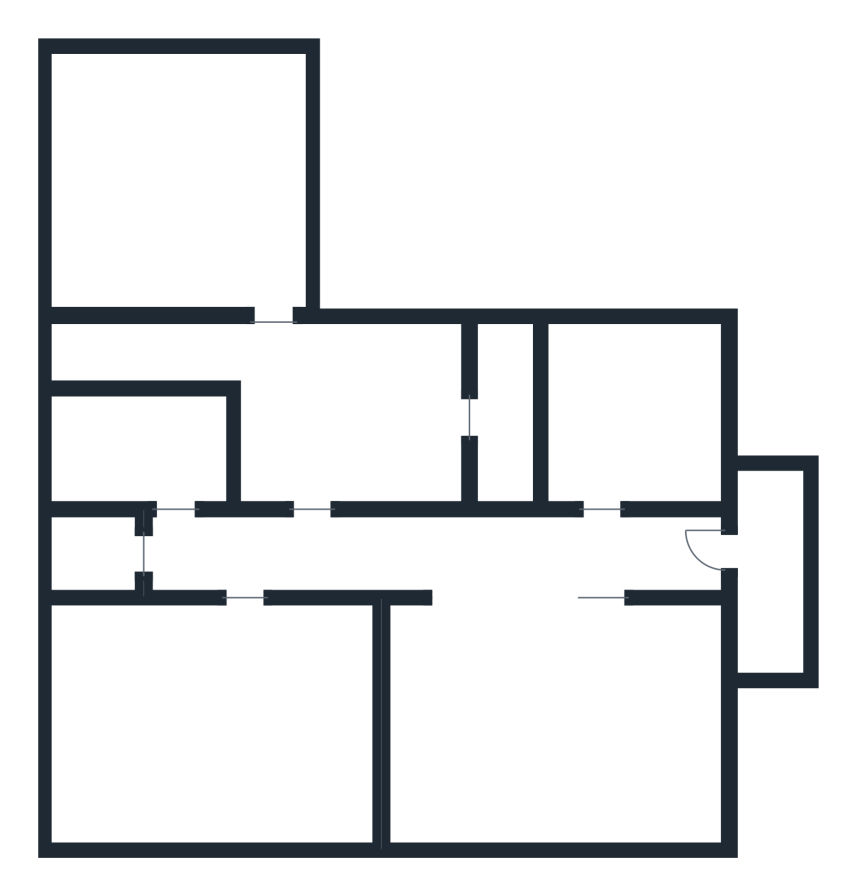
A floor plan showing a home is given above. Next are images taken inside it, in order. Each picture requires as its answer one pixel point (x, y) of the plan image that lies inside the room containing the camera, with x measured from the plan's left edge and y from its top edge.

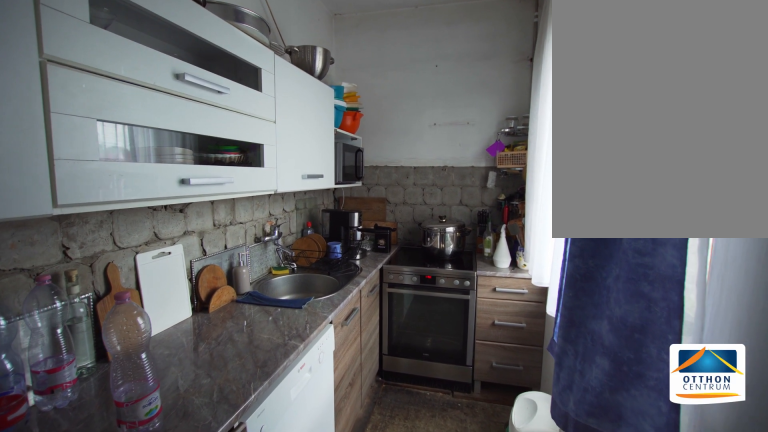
(144, 353)
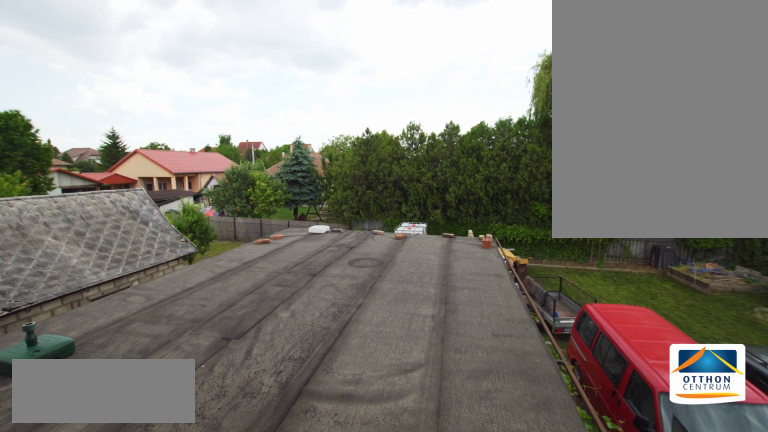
(179, 146)
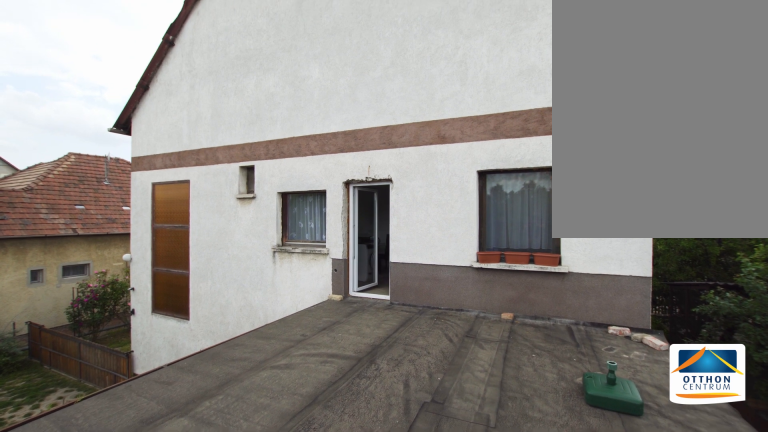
(179, 146)
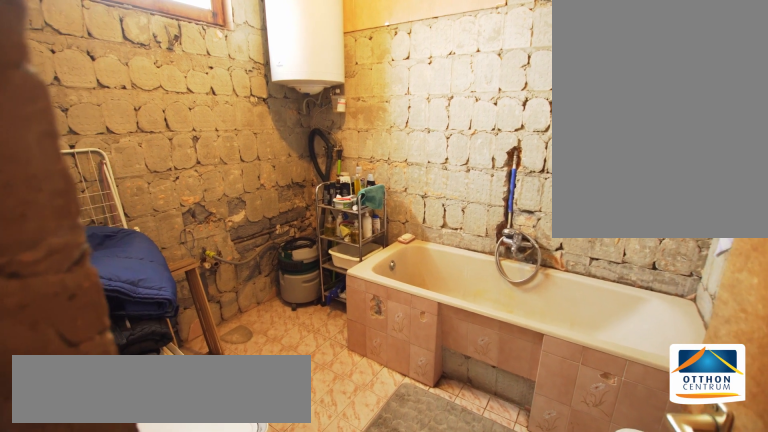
(128, 450)
